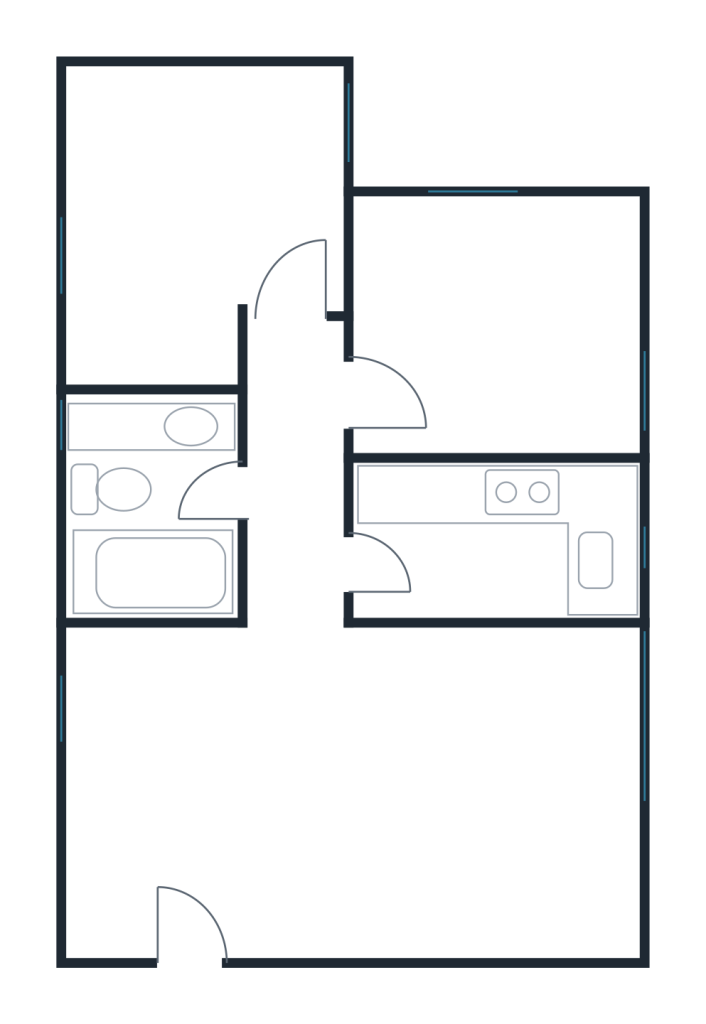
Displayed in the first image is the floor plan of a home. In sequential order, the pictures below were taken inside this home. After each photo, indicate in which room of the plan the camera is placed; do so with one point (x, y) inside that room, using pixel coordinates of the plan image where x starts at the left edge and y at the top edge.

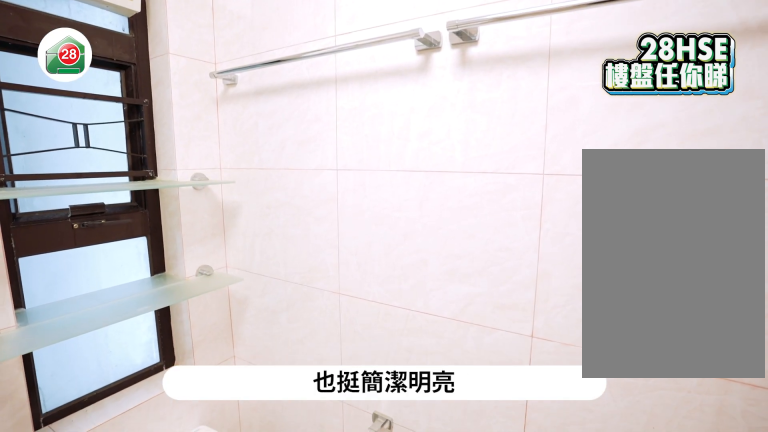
(177, 514)
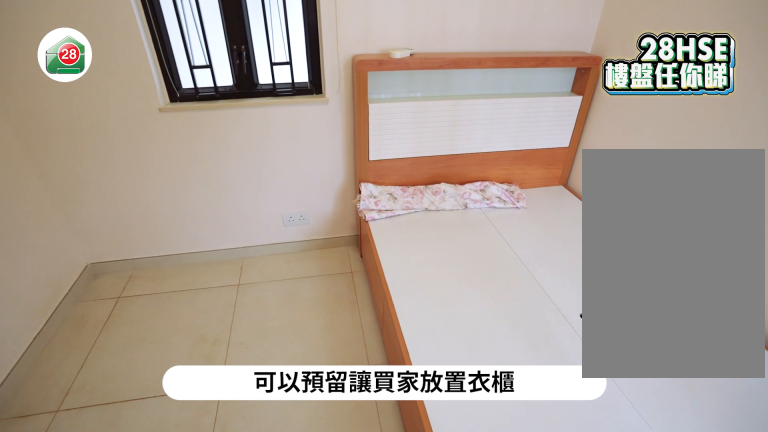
(177, 199)
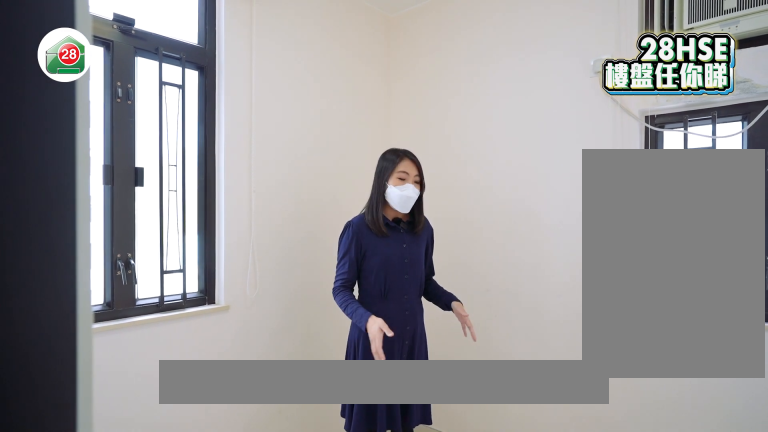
(501, 305)
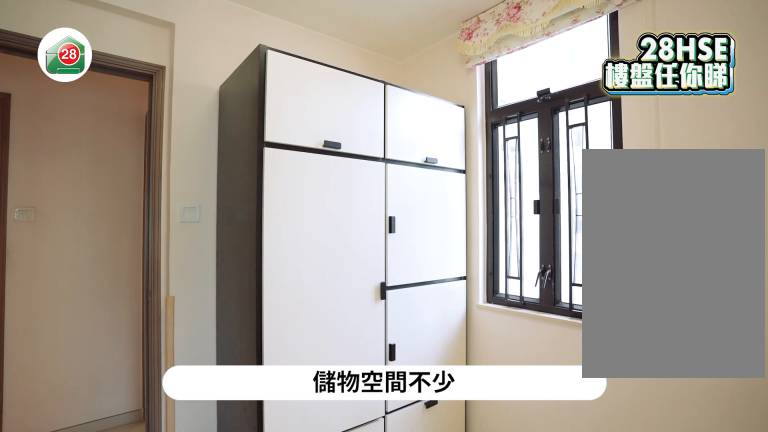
(501, 305)
